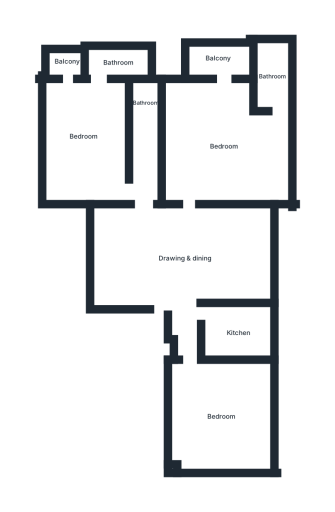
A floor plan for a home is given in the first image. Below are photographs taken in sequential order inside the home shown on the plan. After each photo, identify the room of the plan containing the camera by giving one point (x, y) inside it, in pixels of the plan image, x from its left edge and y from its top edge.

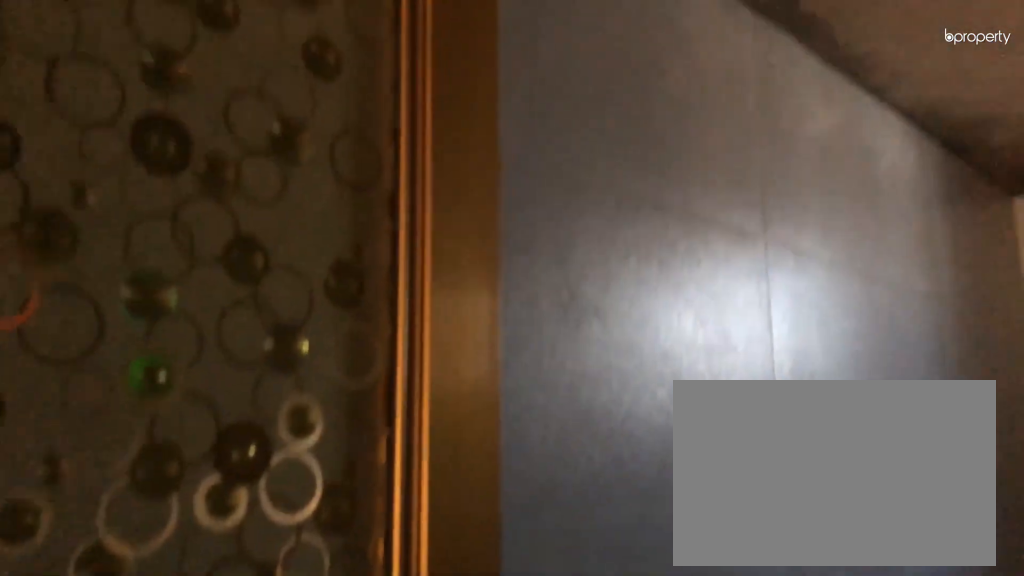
(143, 102)
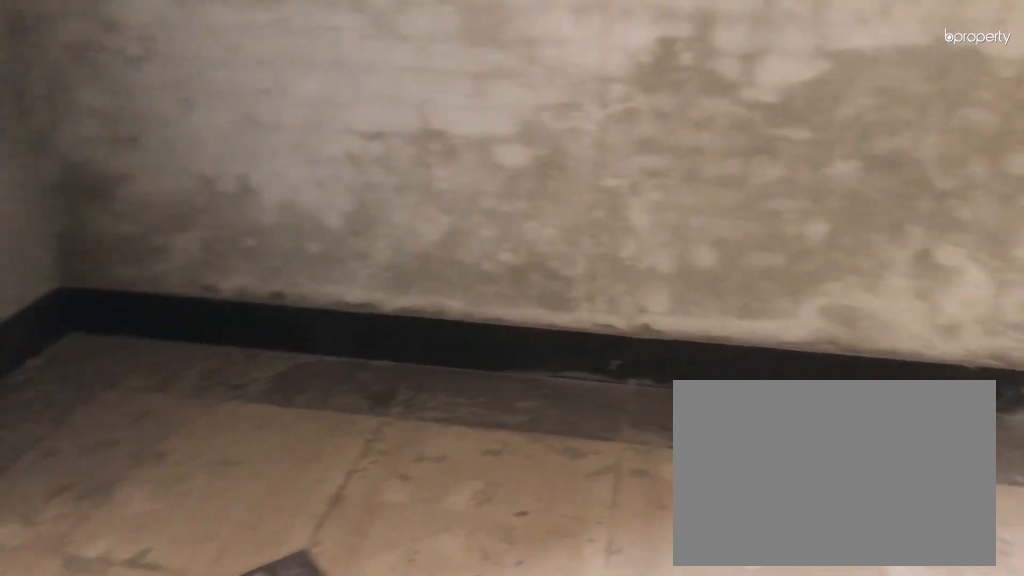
(83, 135)
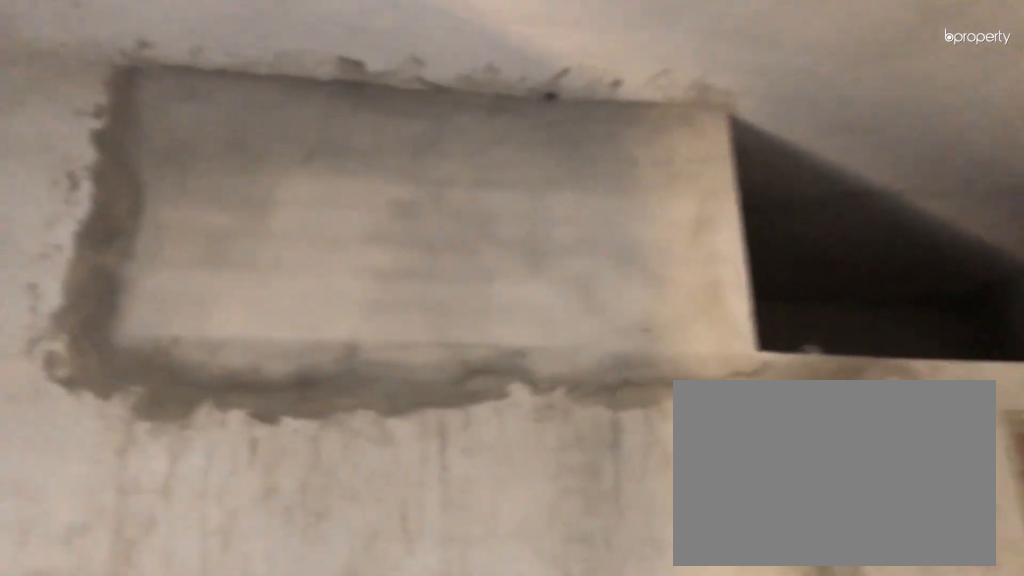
(83, 135)
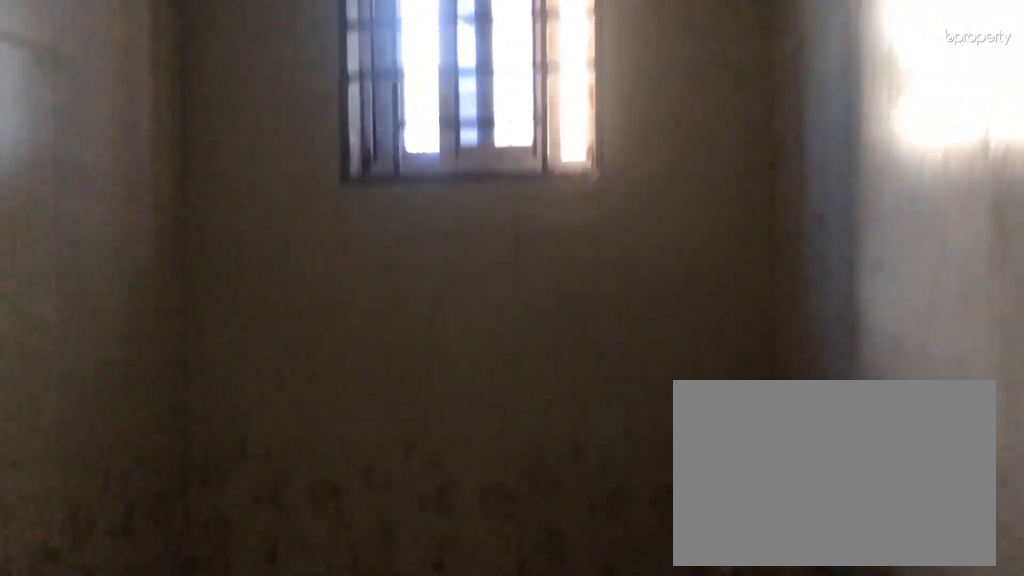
(121, 61)
